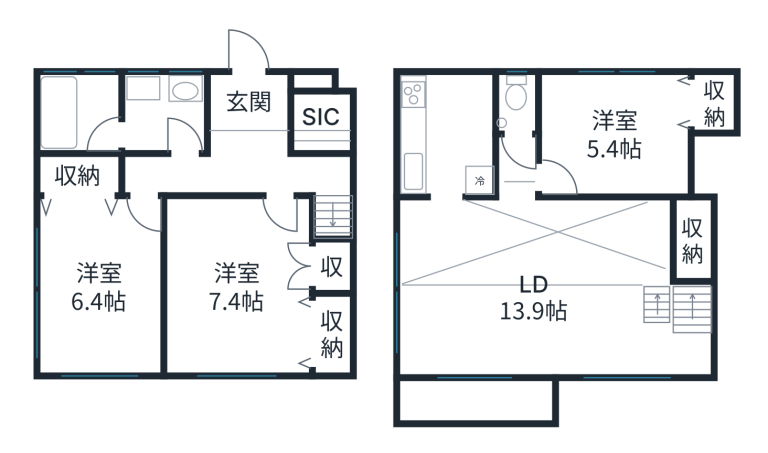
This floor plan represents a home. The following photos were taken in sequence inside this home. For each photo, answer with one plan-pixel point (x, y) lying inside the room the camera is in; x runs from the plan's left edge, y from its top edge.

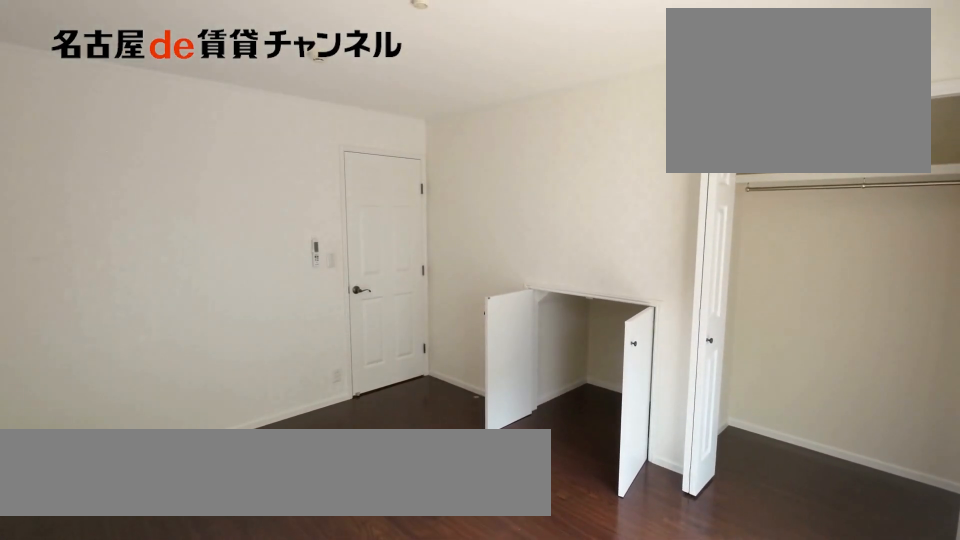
(253, 291)
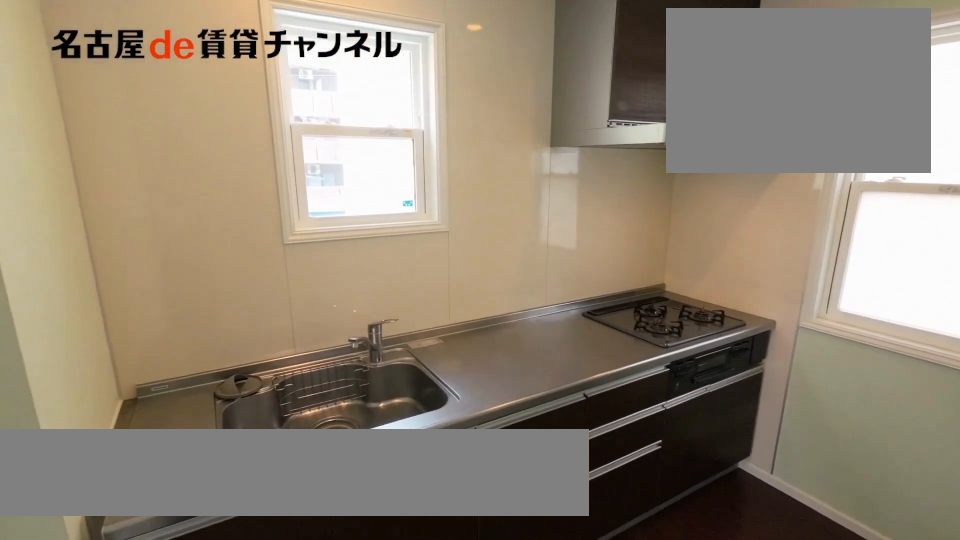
(445, 135)
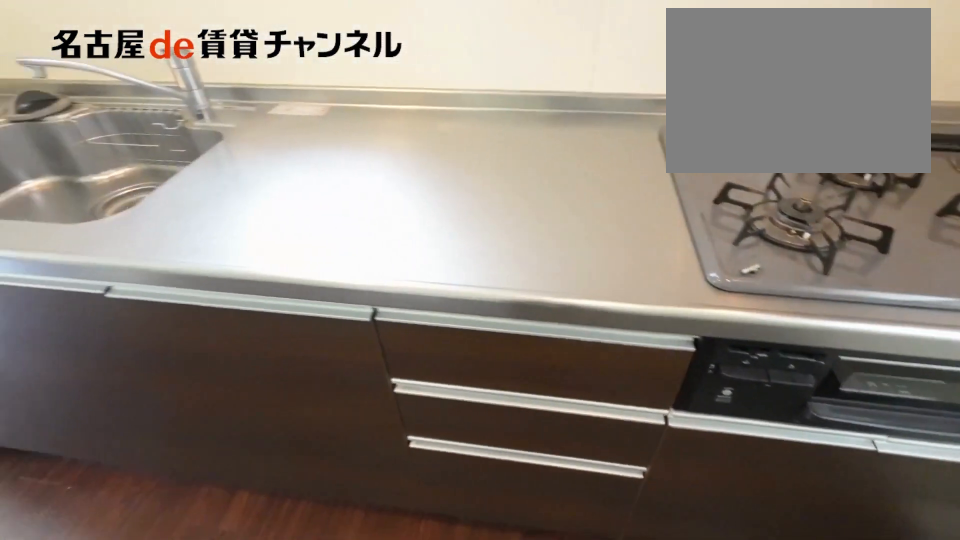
(445, 135)
